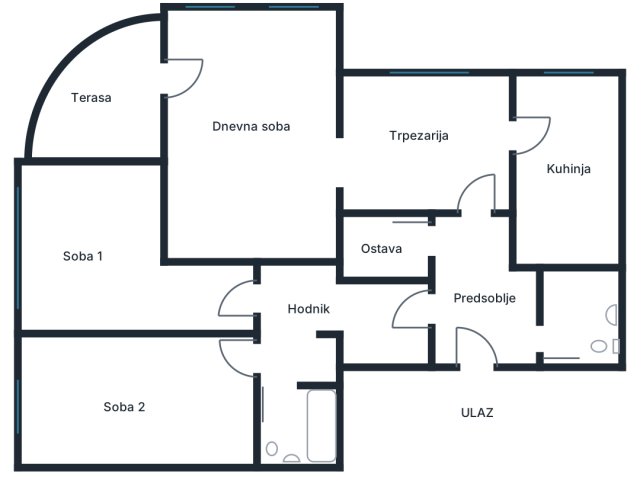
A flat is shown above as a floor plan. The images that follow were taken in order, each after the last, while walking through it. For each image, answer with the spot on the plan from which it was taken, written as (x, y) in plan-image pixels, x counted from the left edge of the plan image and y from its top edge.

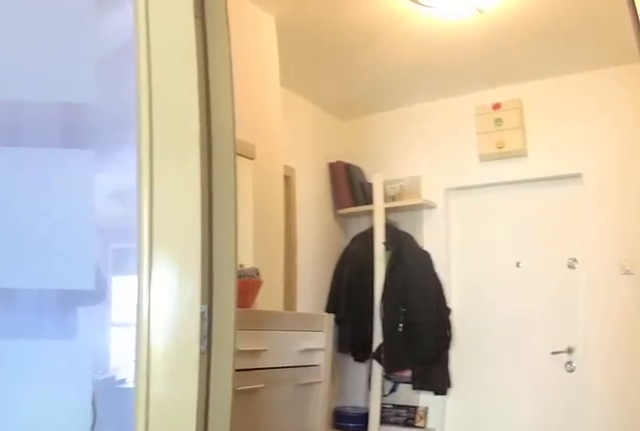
(447, 166)
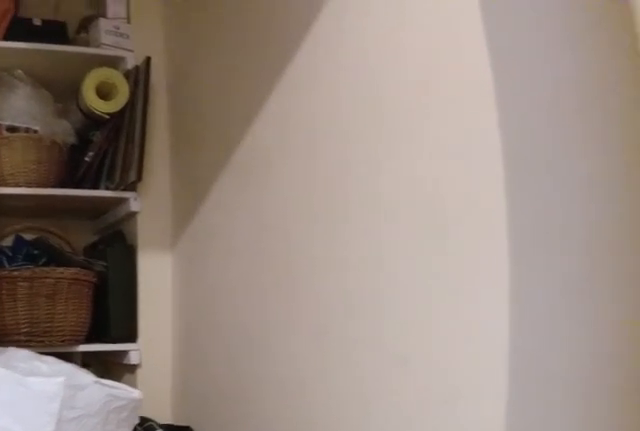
(456, 238)
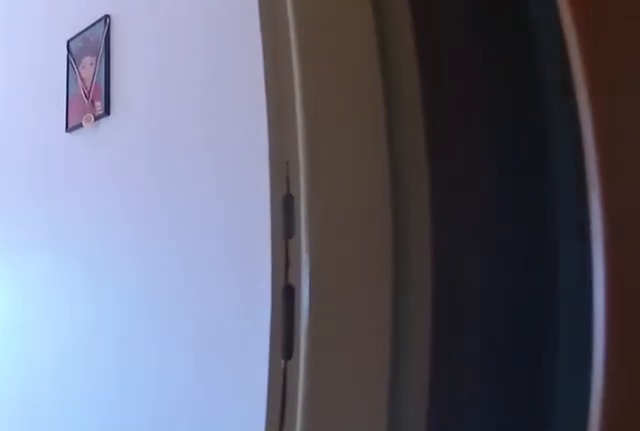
(305, 302)
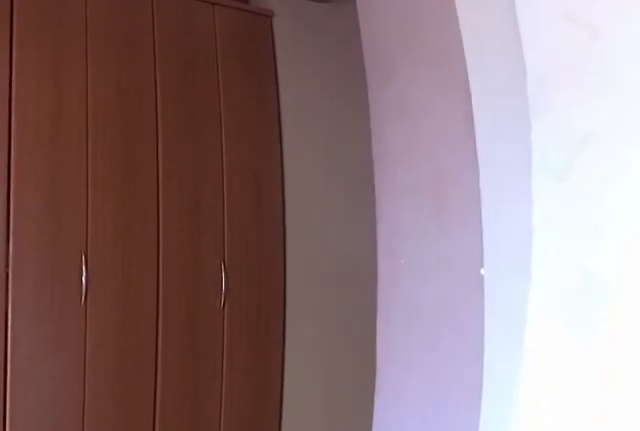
(294, 367)
